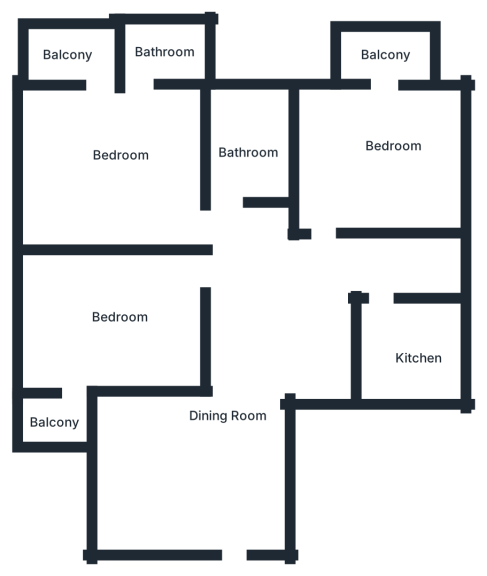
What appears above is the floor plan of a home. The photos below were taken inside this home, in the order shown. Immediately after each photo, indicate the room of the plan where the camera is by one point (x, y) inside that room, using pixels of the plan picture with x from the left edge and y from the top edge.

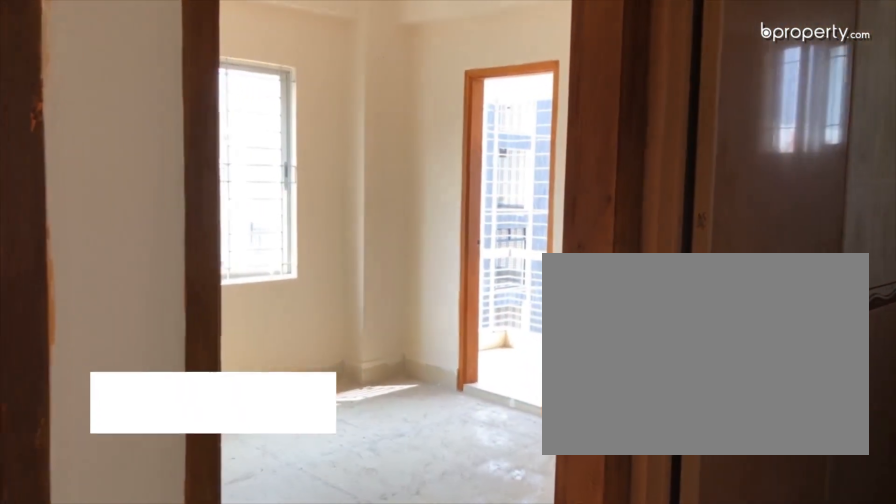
(223, 226)
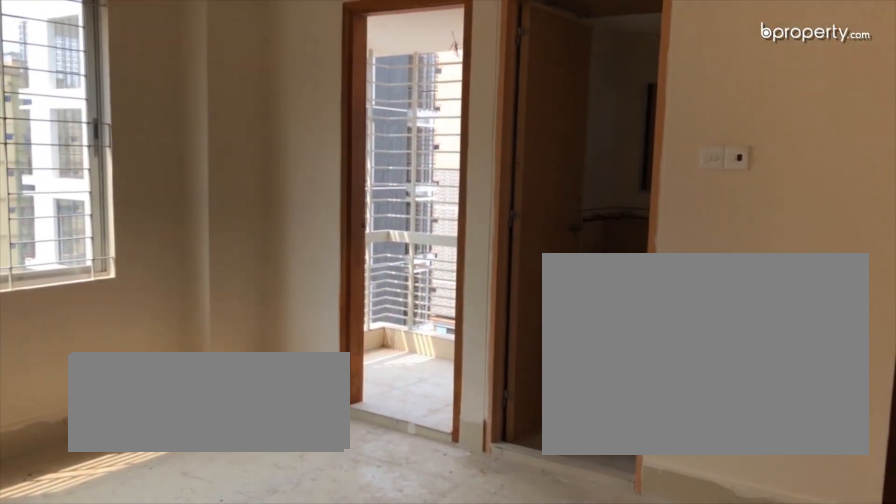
(134, 150)
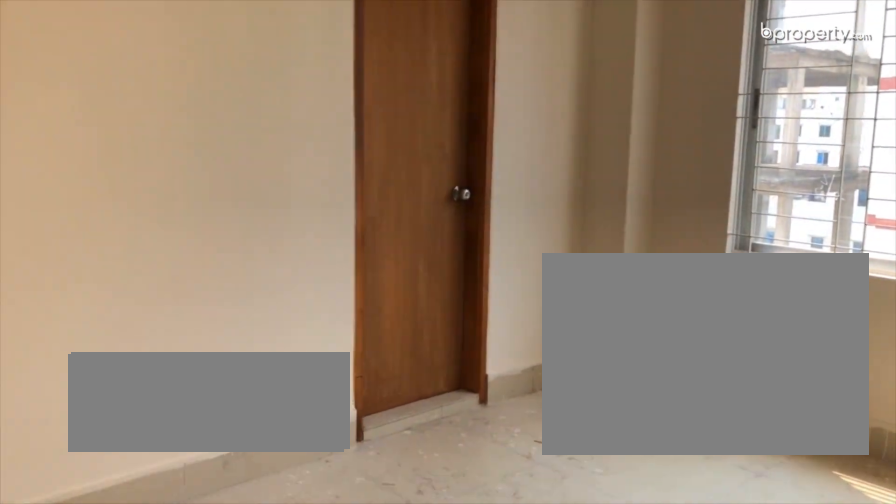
(116, 319)
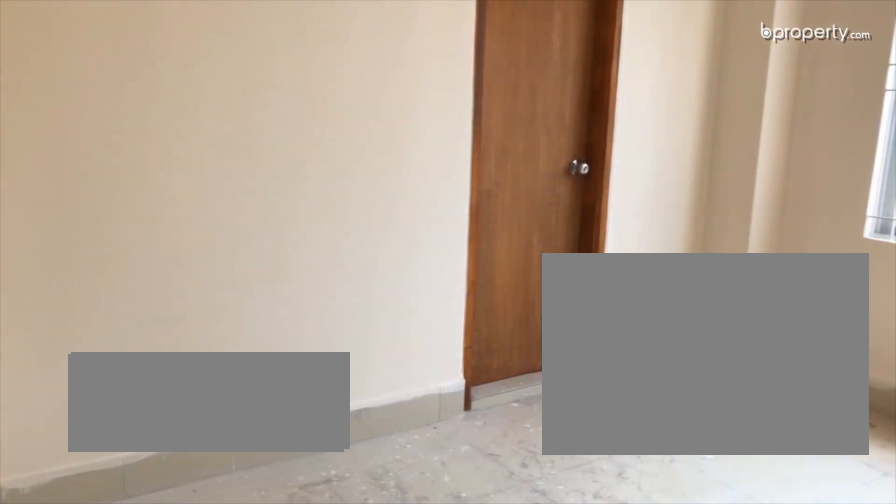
(116, 319)
